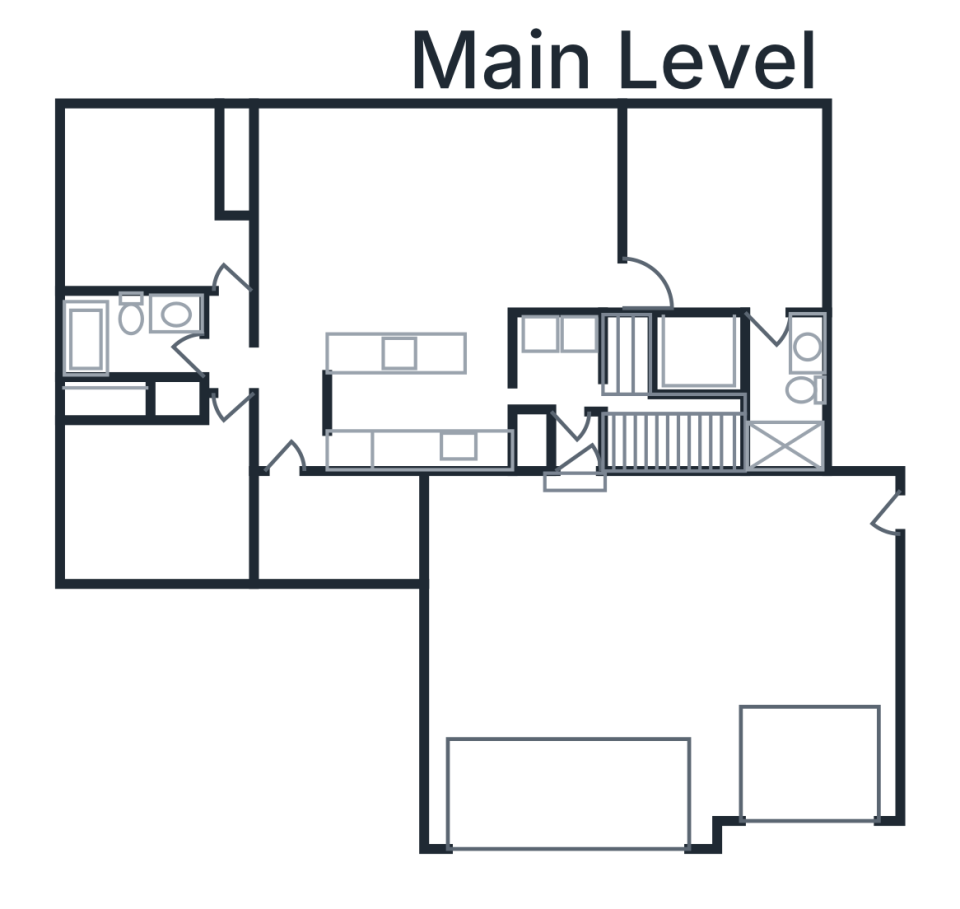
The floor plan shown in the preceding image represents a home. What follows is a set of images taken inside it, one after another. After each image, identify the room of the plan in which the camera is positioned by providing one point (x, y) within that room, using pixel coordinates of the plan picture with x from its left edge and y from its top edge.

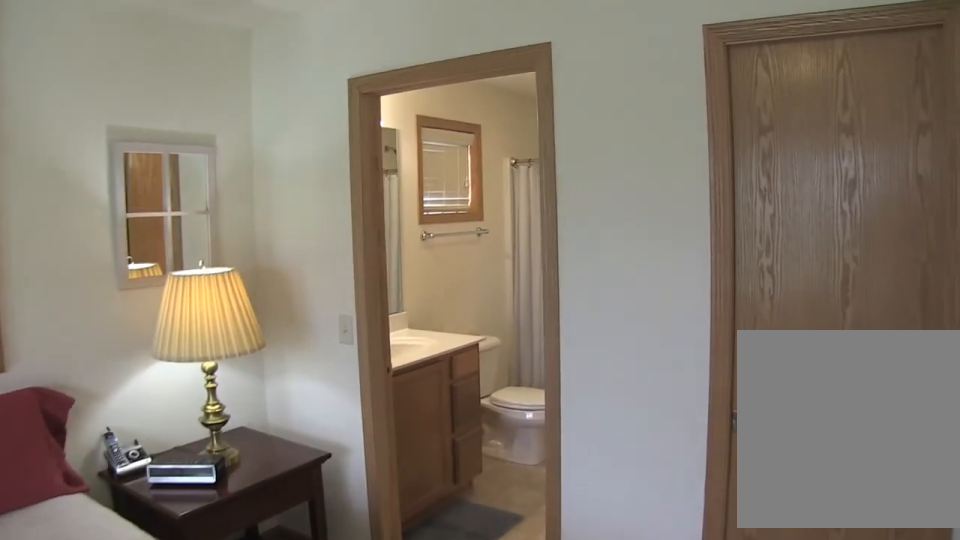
(723, 209)
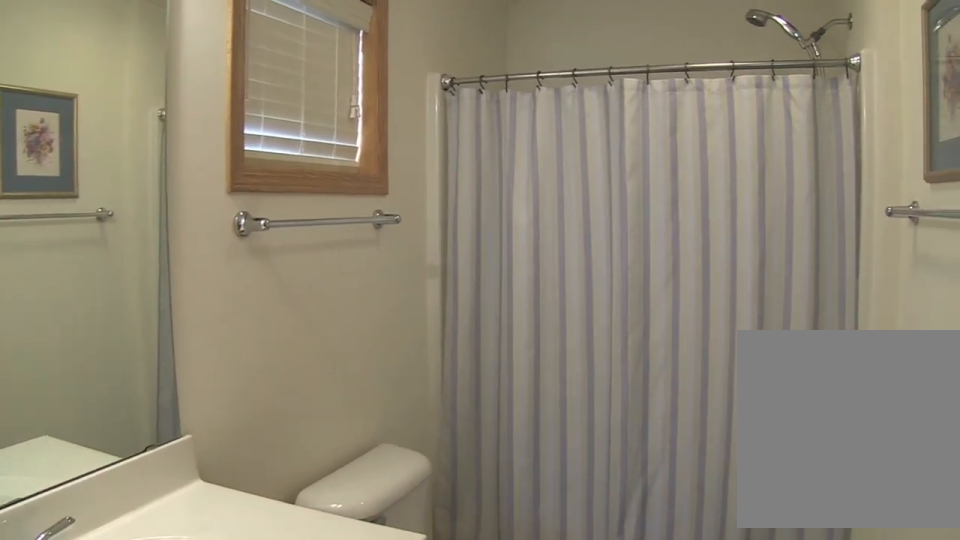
(786, 393)
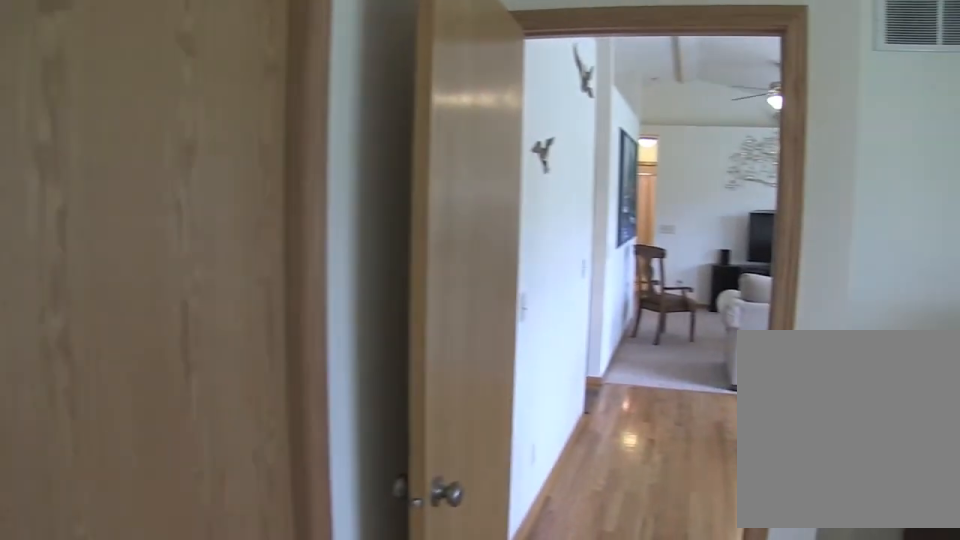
(723, 209)
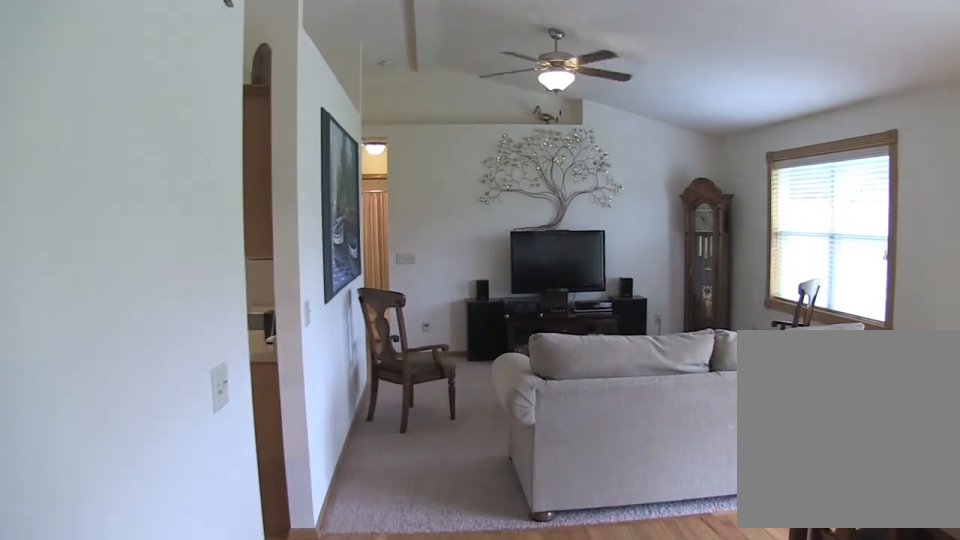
(564, 209)
